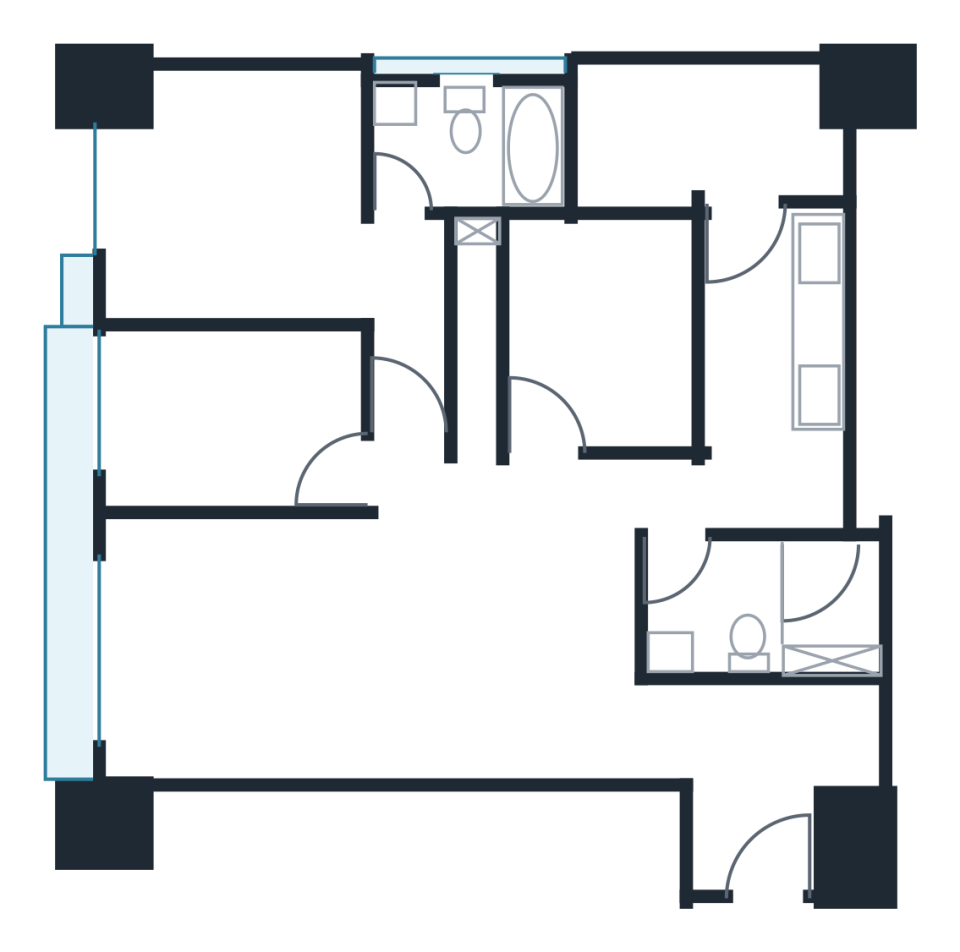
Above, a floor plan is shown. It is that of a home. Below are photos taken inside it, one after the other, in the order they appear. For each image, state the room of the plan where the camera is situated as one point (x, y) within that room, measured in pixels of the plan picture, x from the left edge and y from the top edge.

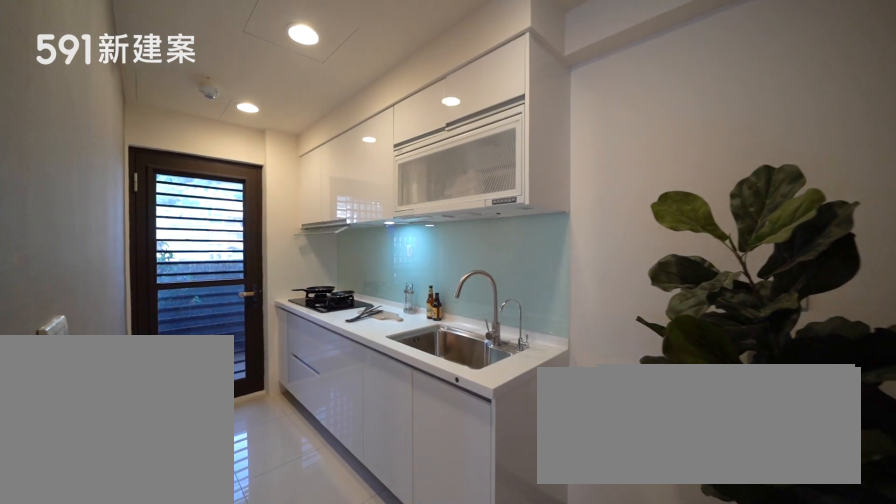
(781, 377)
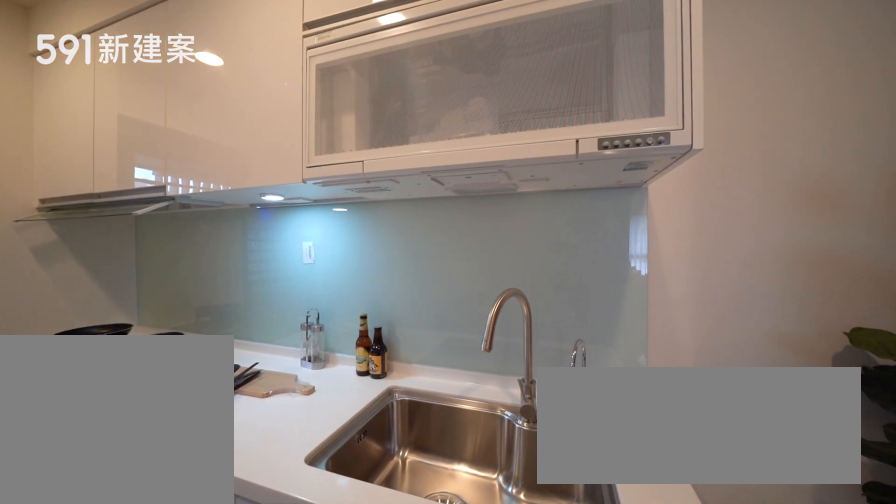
(781, 377)
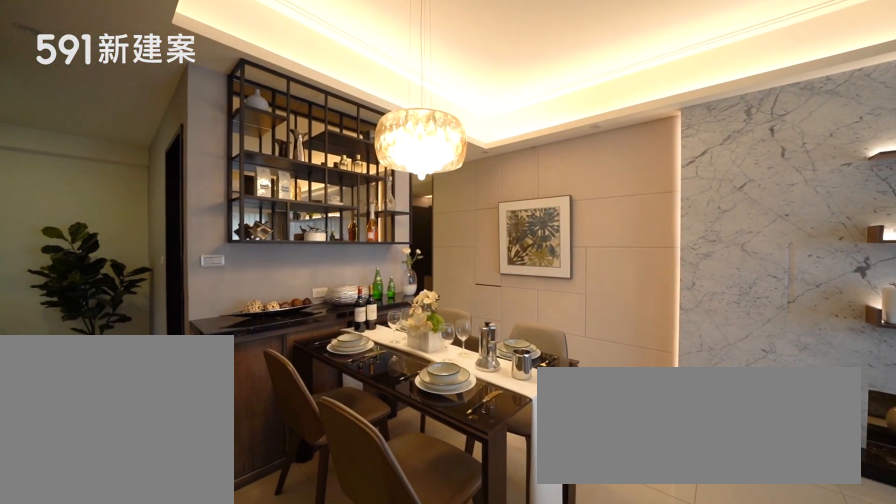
(552, 583)
